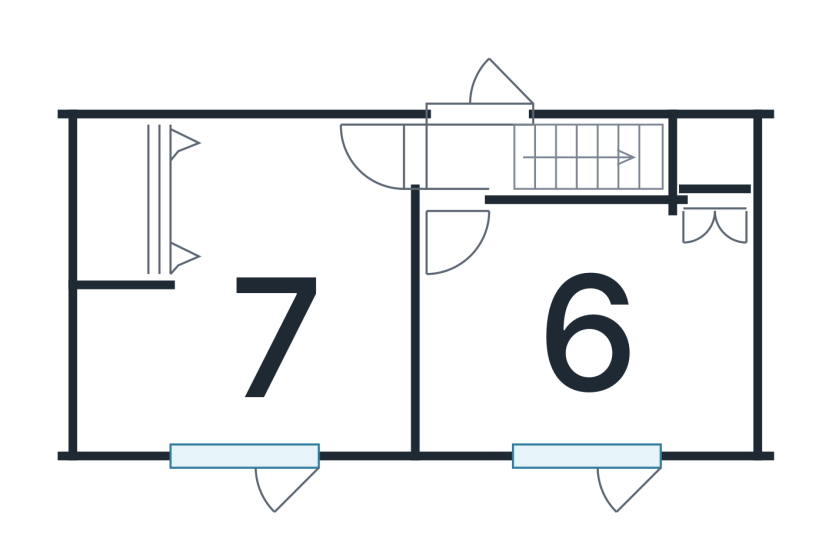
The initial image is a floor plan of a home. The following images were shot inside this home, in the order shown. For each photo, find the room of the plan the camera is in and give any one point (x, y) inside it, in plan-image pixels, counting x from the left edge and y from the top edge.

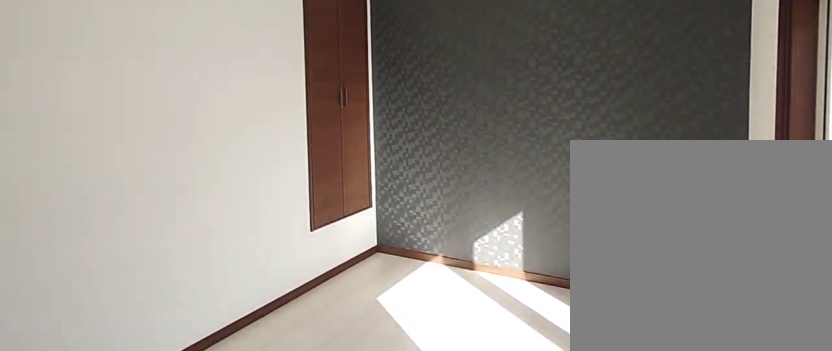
(586, 314)
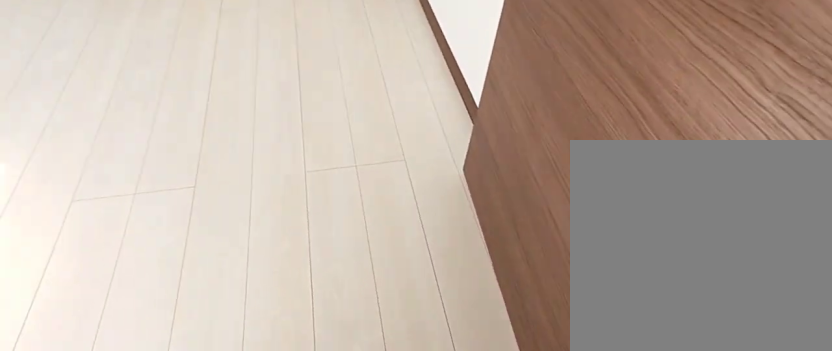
(264, 262)
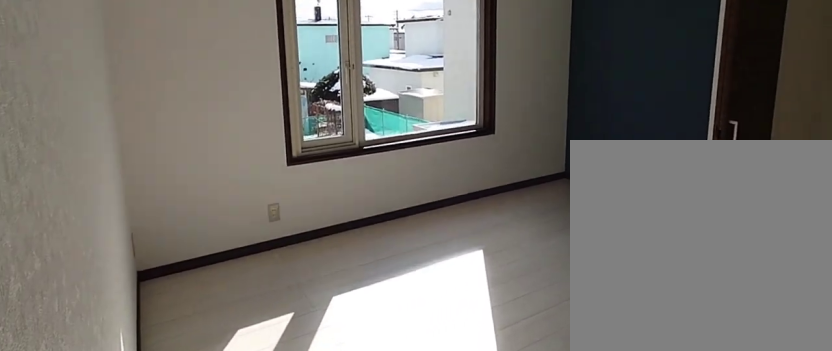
(264, 262)
